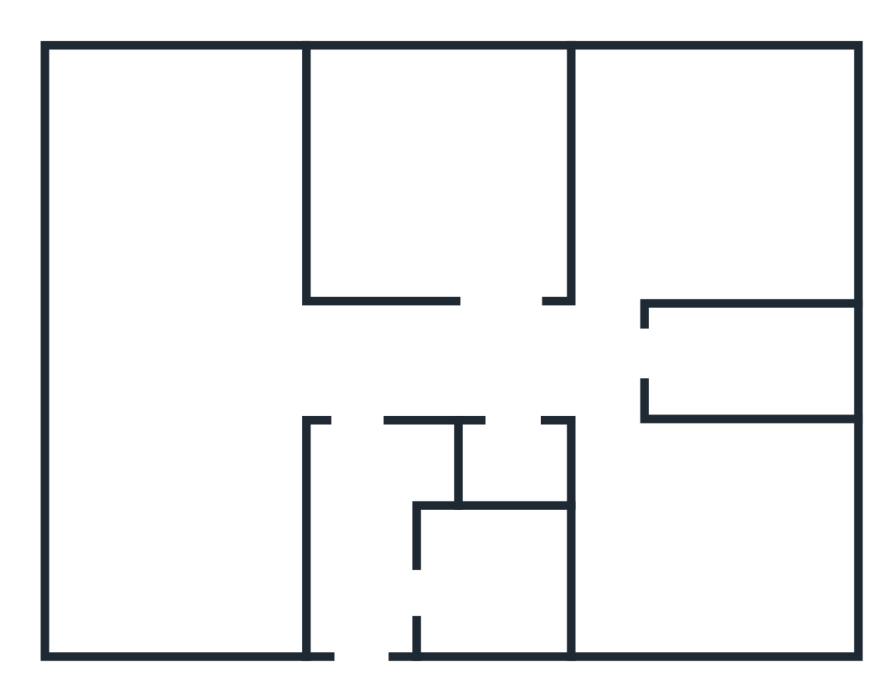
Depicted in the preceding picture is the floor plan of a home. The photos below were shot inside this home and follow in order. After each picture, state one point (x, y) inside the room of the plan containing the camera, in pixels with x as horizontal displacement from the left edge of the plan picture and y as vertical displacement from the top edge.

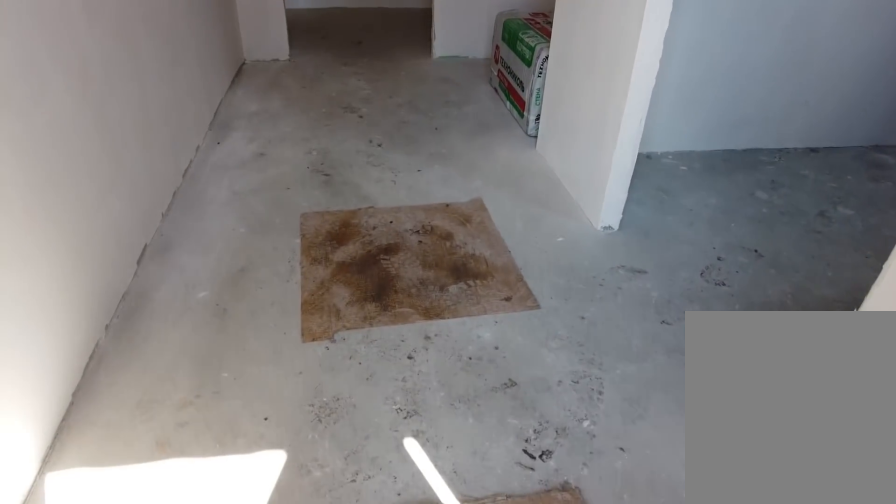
(363, 629)
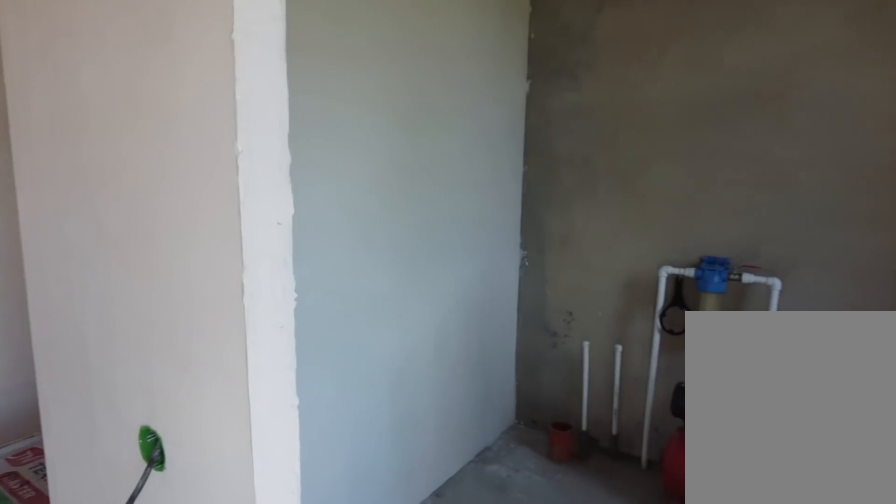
(363, 629)
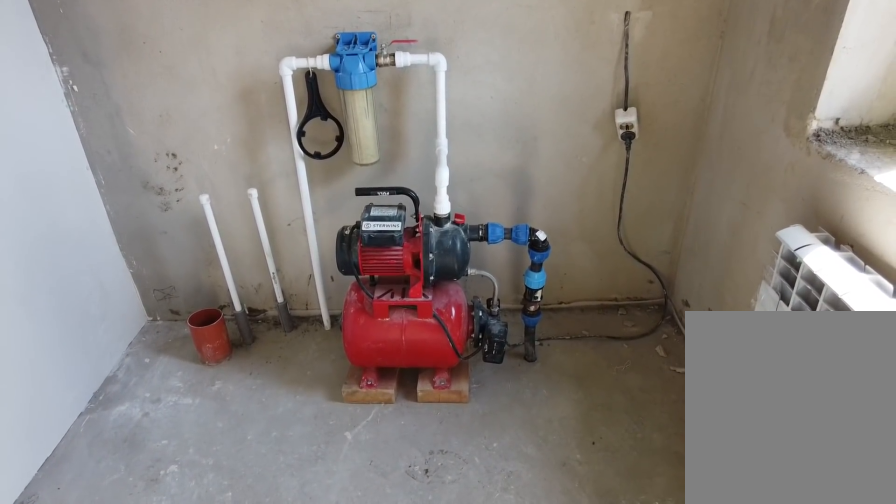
(461, 621)
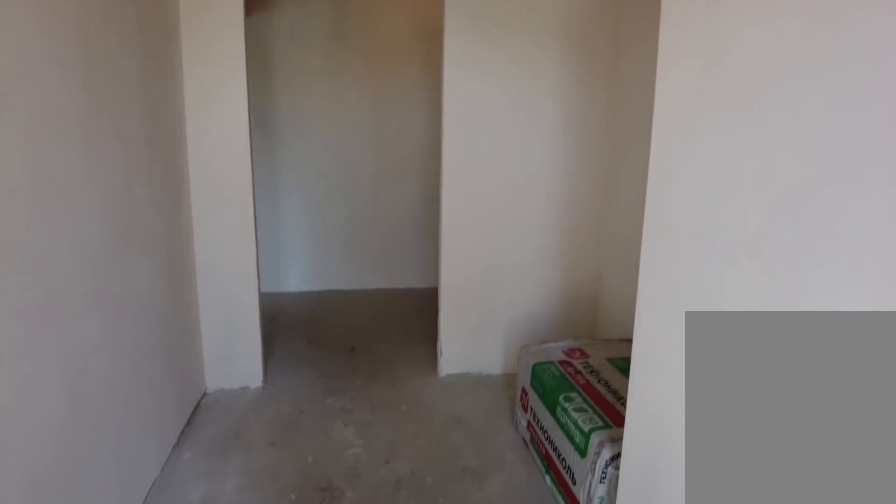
(378, 612)
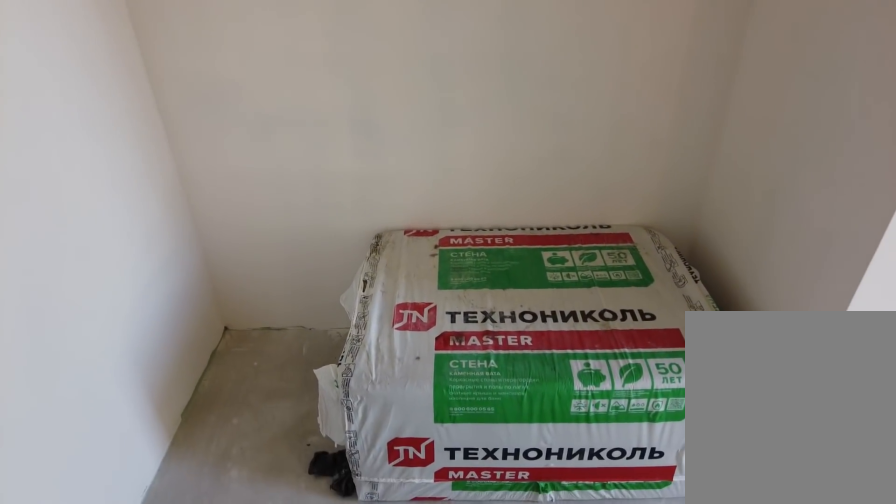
(354, 491)
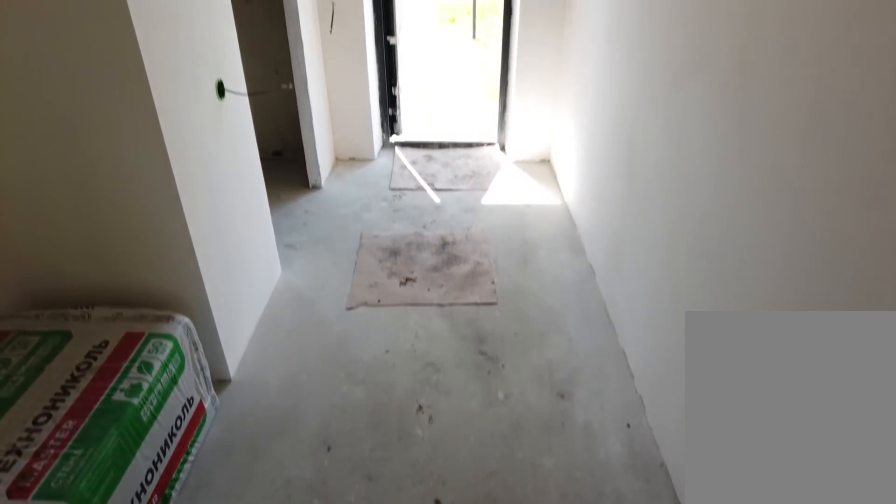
(354, 491)
